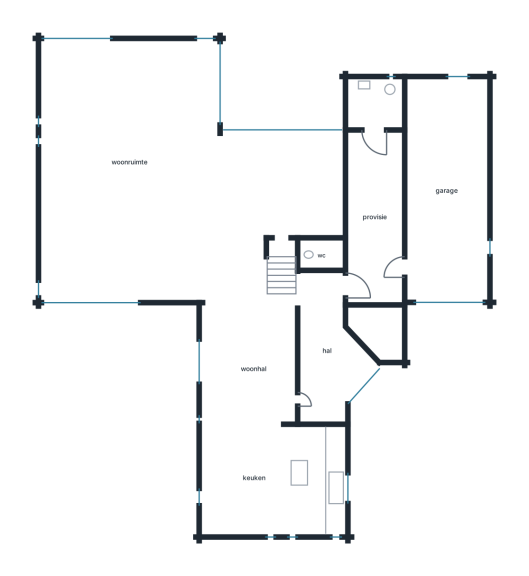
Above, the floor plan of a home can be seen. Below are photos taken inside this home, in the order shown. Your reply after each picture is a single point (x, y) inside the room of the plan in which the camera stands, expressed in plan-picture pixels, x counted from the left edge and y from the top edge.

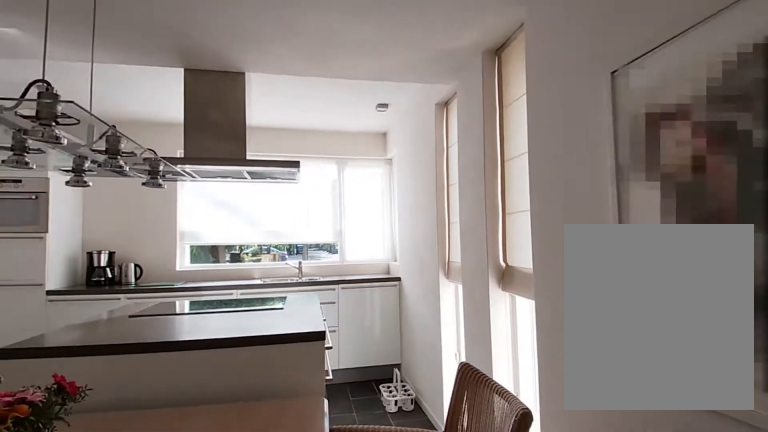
(259, 416)
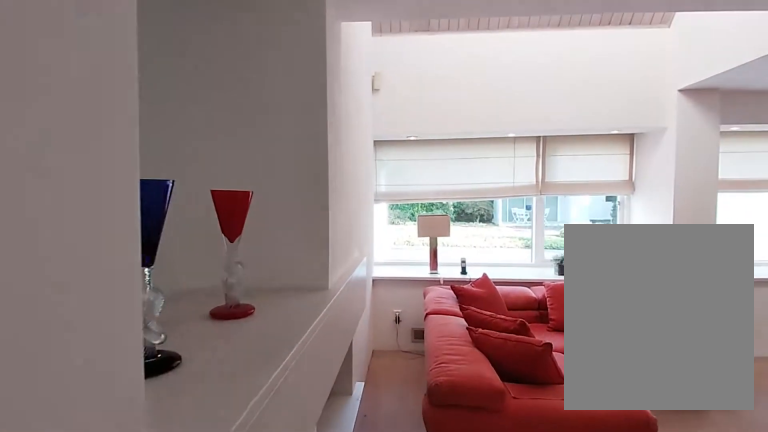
(280, 190)
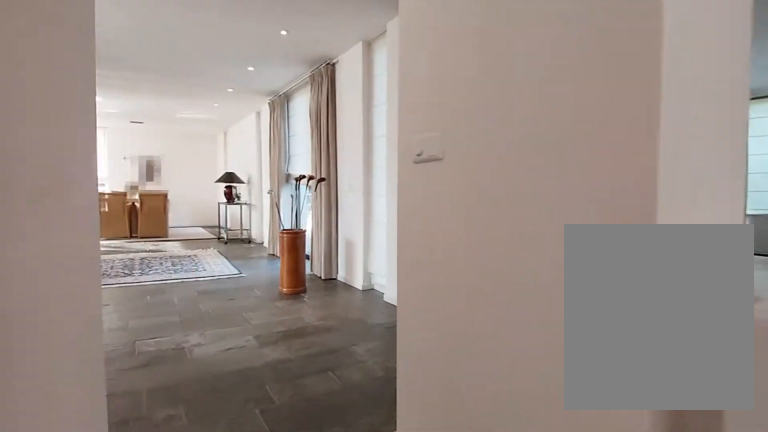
(280, 190)
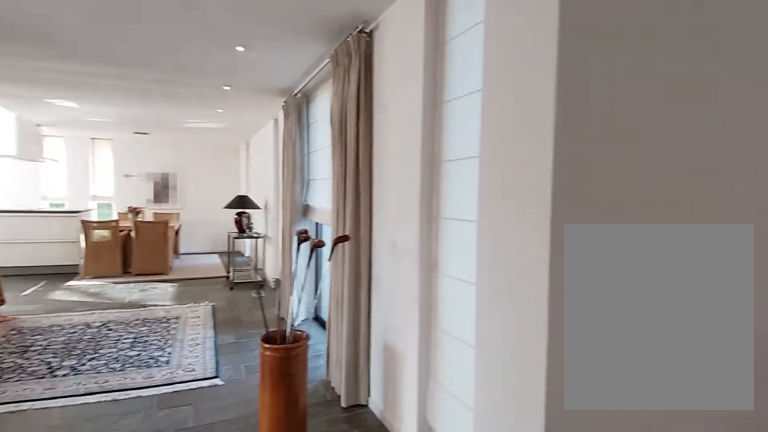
(260, 416)
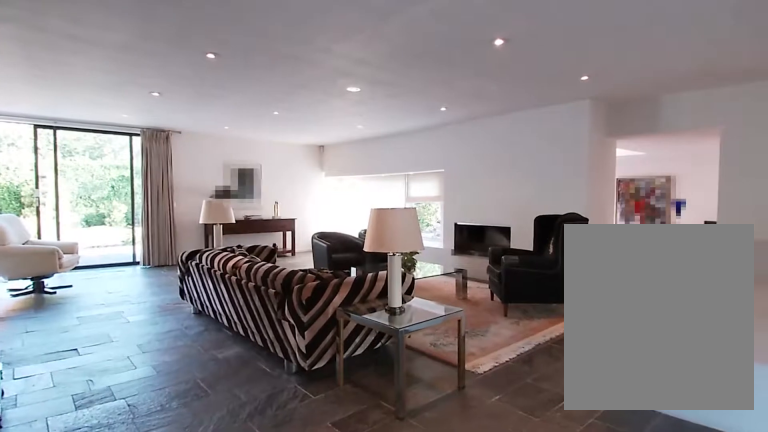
(127, 169)
